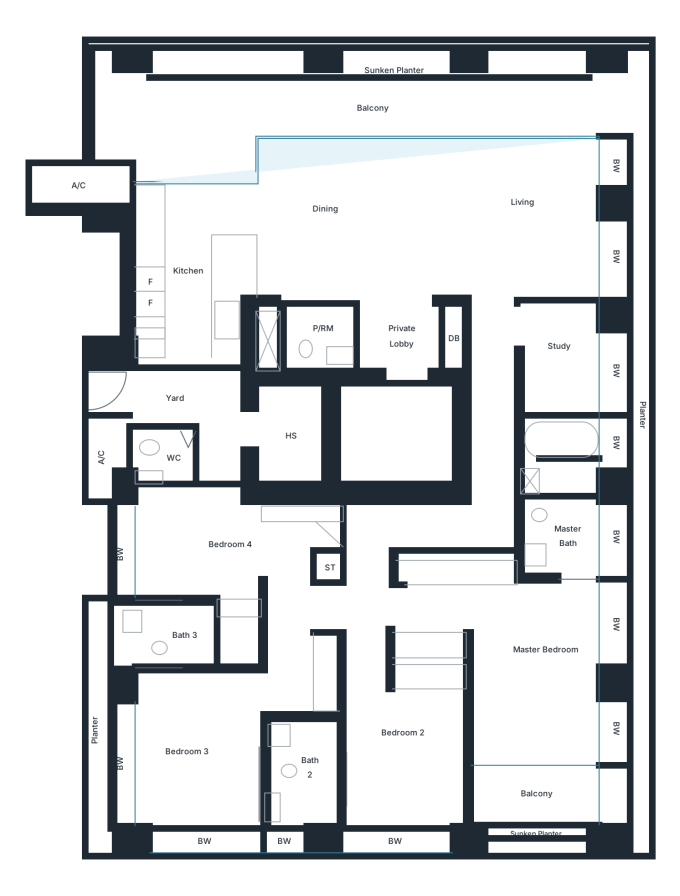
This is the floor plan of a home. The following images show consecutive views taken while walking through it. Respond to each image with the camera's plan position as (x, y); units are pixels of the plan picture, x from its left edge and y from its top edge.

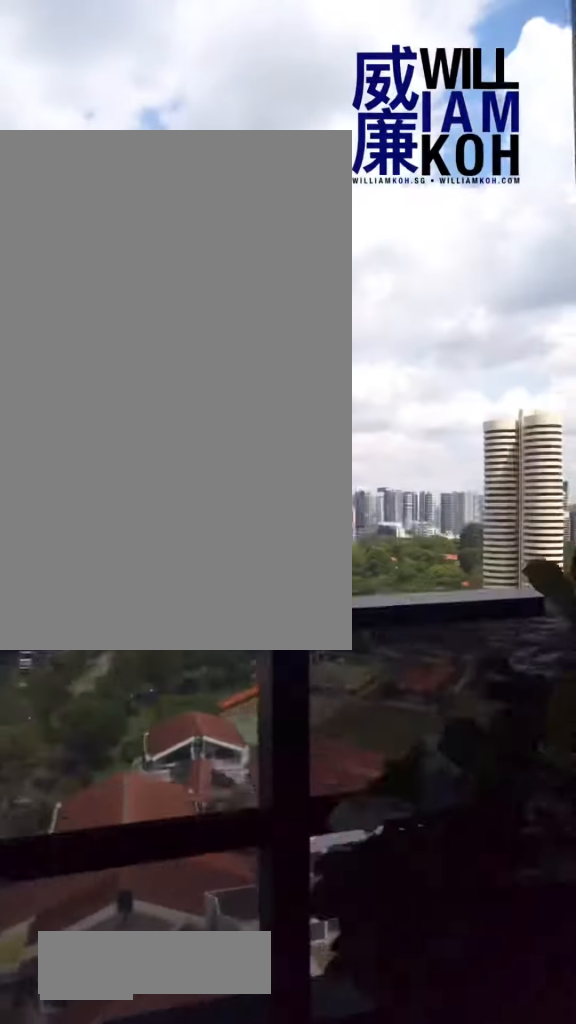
(227, 113)
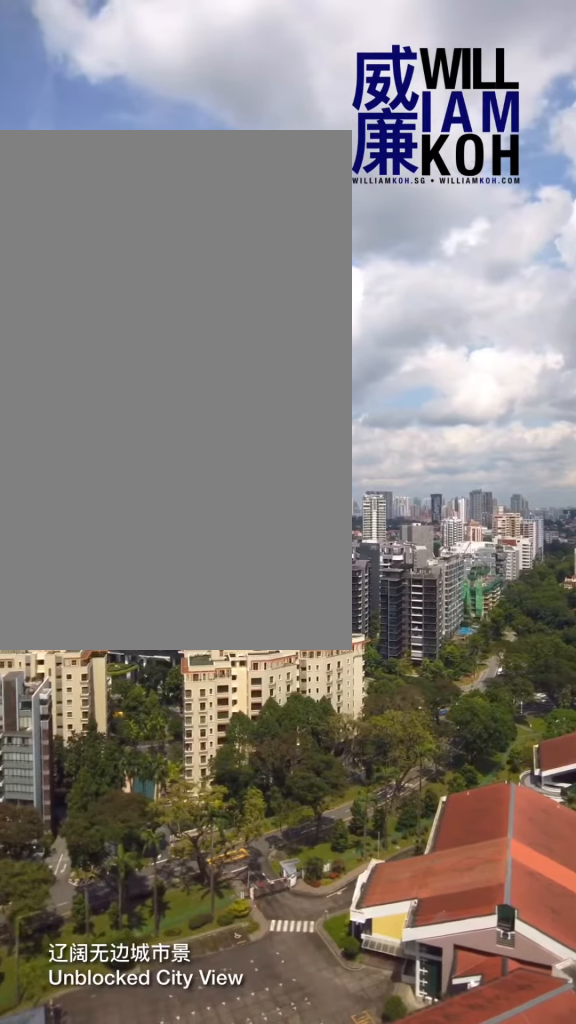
(236, 85)
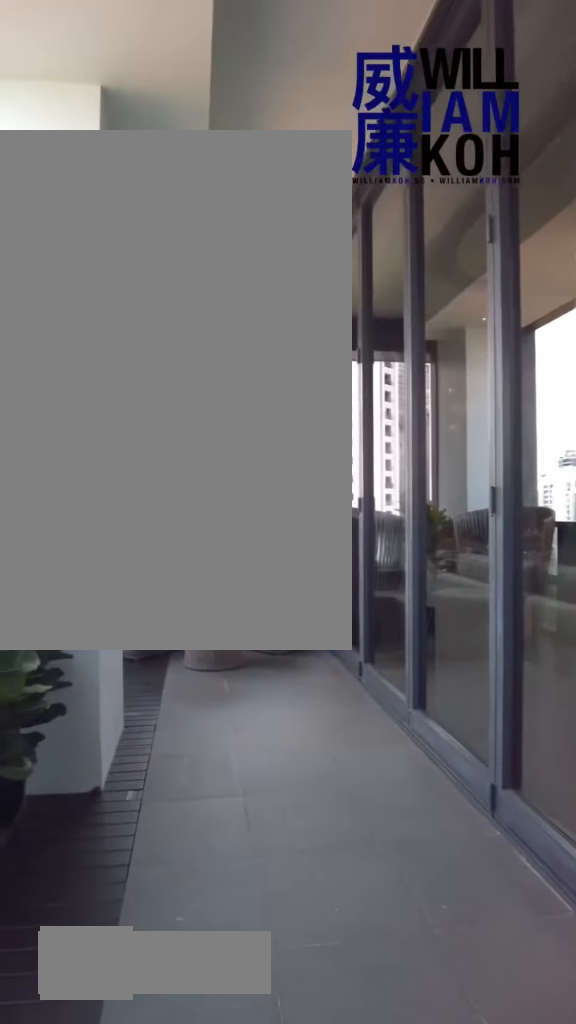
(282, 105)
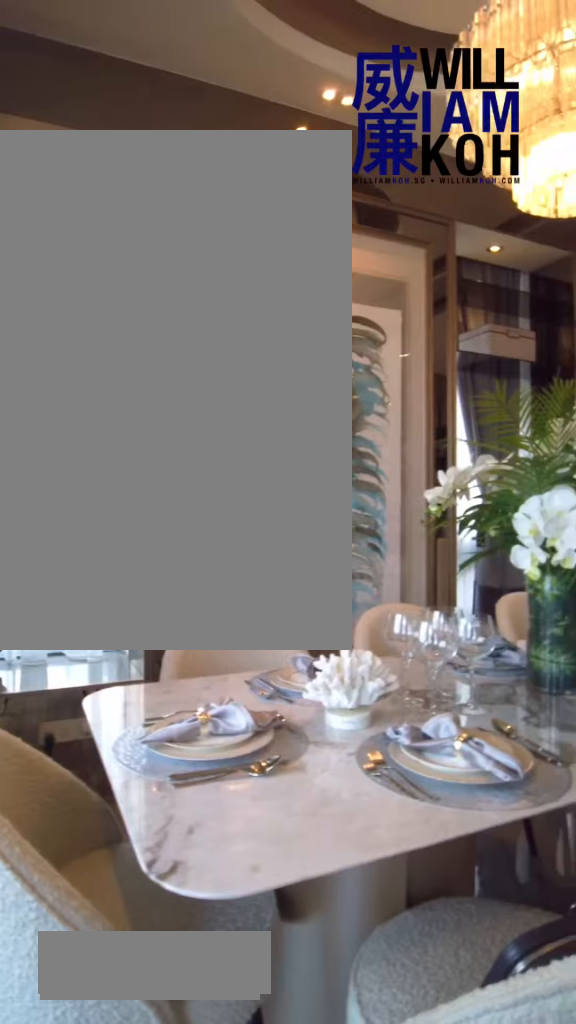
(527, 170)
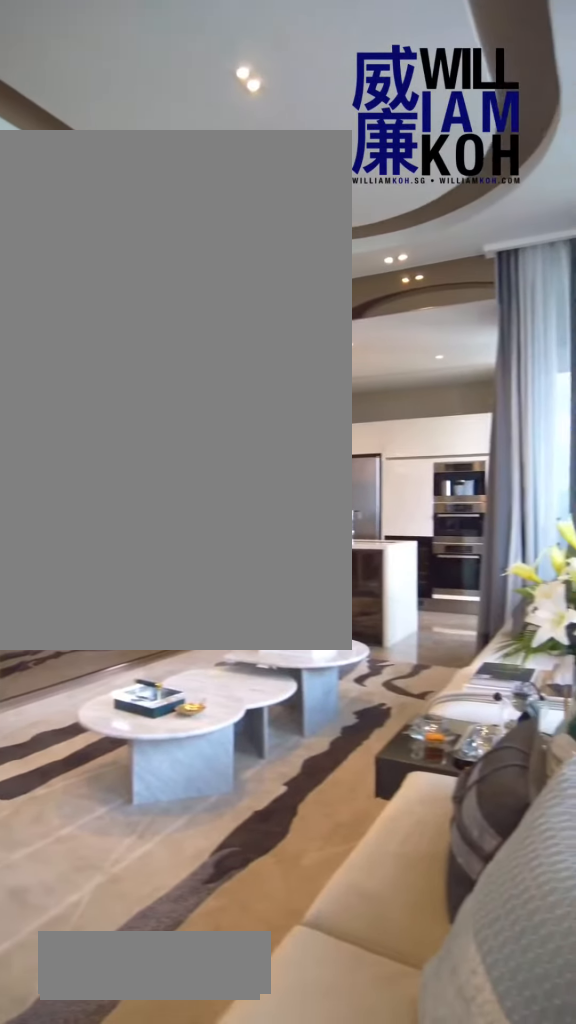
(527, 171)
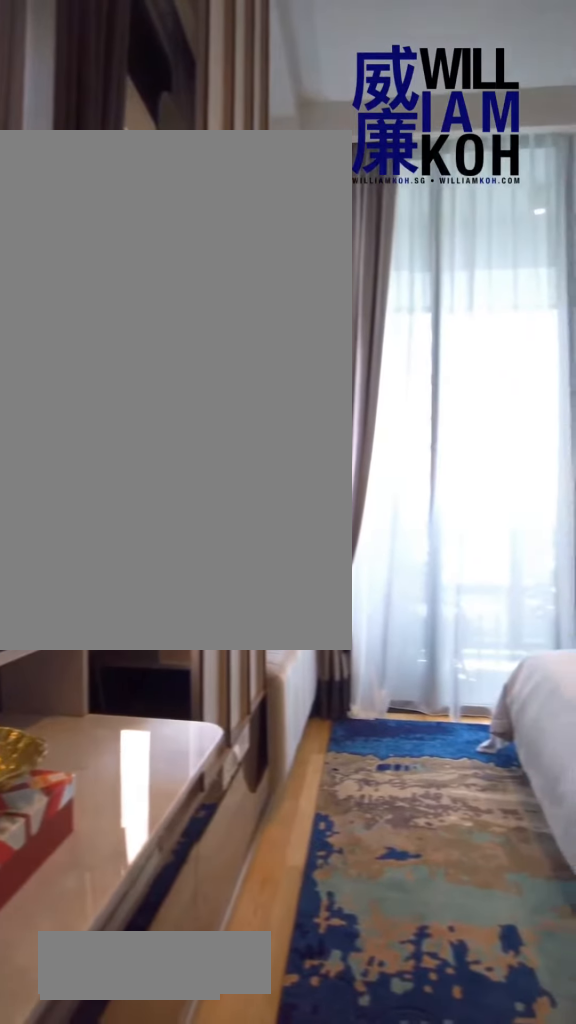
(583, 608)
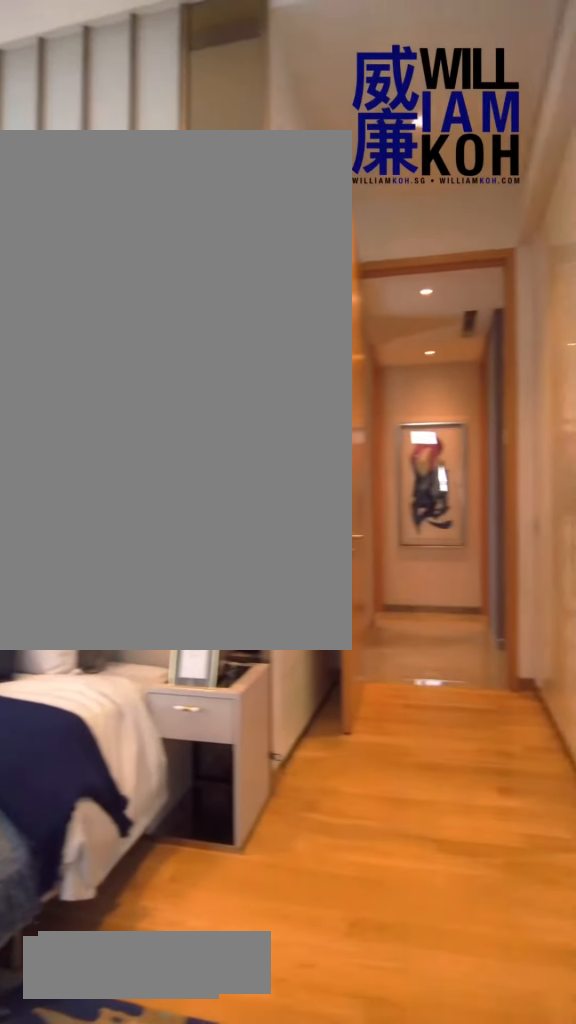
(583, 608)
